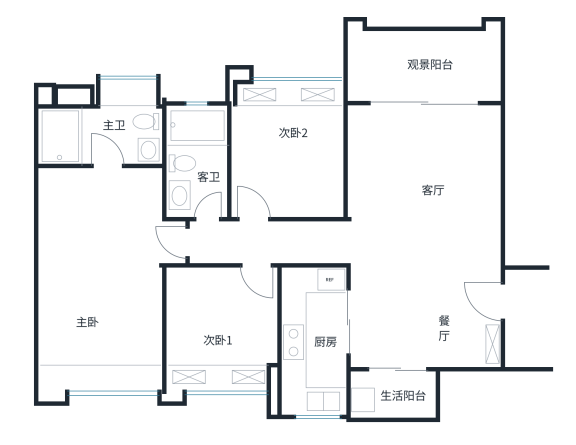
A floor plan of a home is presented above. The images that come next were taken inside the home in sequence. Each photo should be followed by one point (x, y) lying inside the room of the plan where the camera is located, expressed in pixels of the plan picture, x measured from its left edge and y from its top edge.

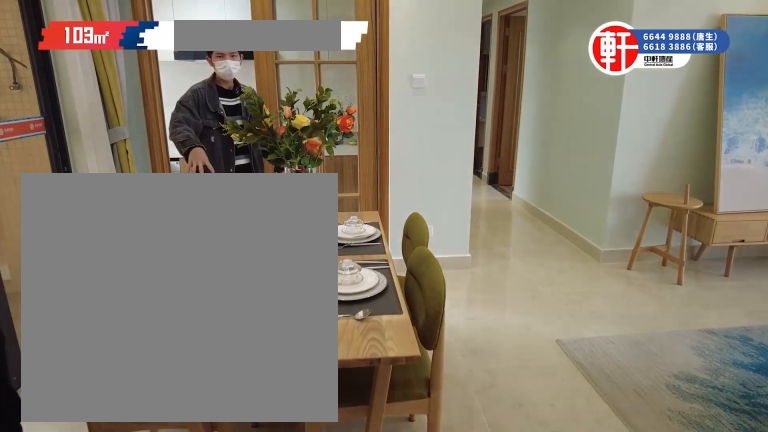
(427, 321)
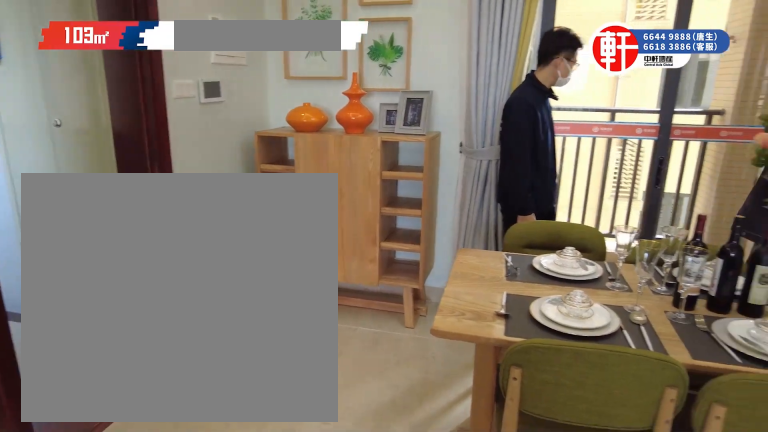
(427, 321)
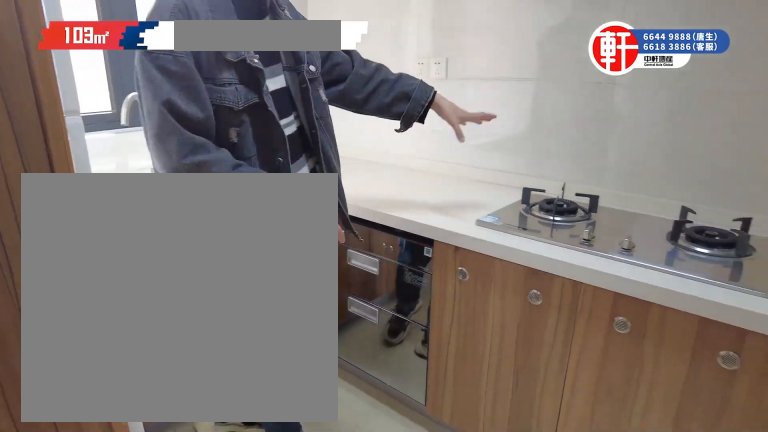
(314, 347)
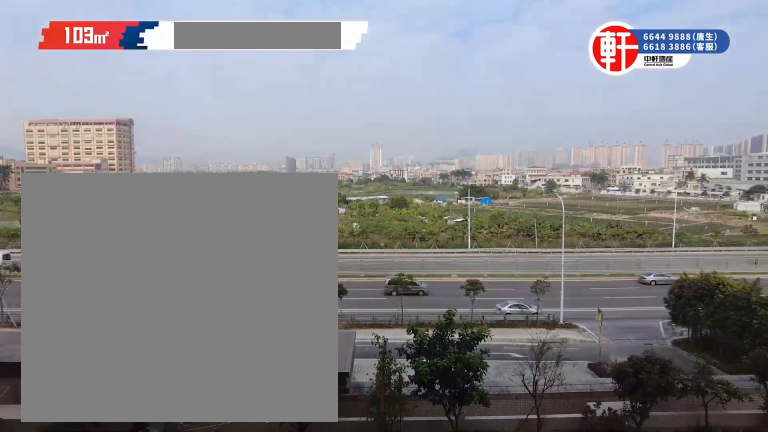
(422, 73)
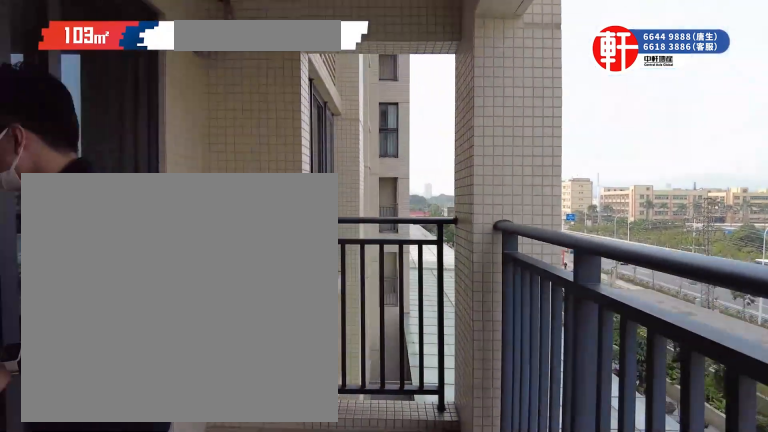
(422, 73)
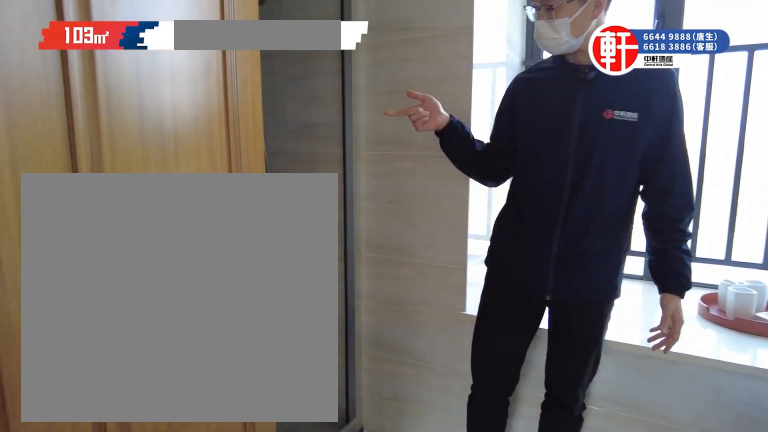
(105, 283)
